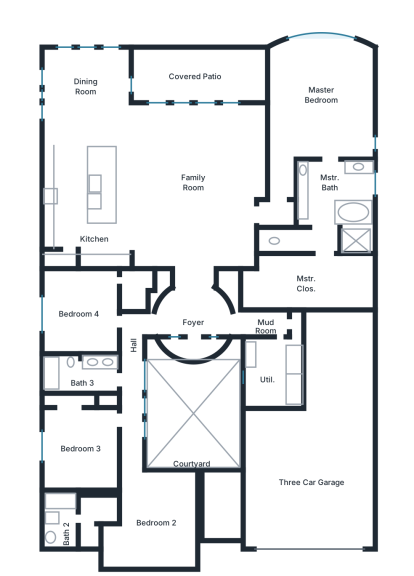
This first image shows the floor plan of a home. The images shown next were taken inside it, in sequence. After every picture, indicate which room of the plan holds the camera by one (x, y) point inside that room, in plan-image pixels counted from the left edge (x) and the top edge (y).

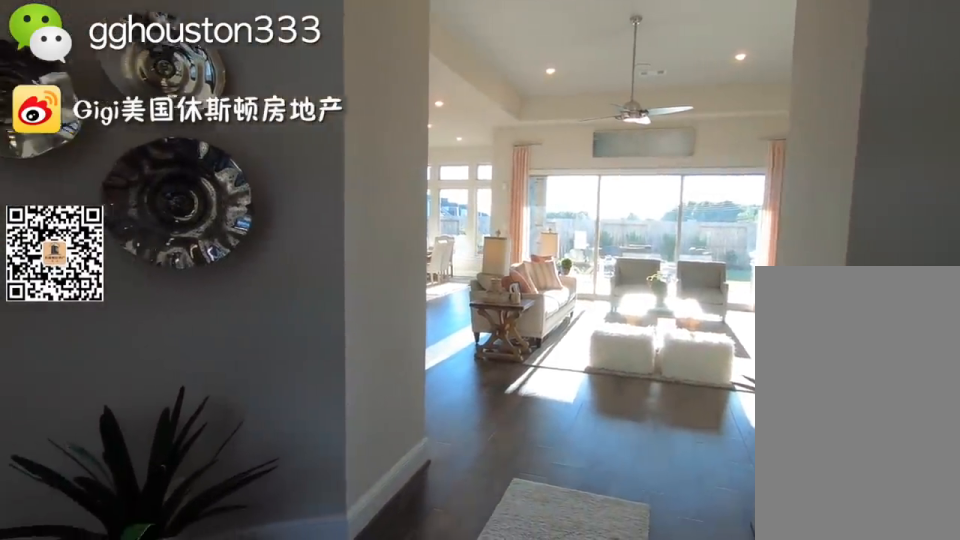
(194, 319)
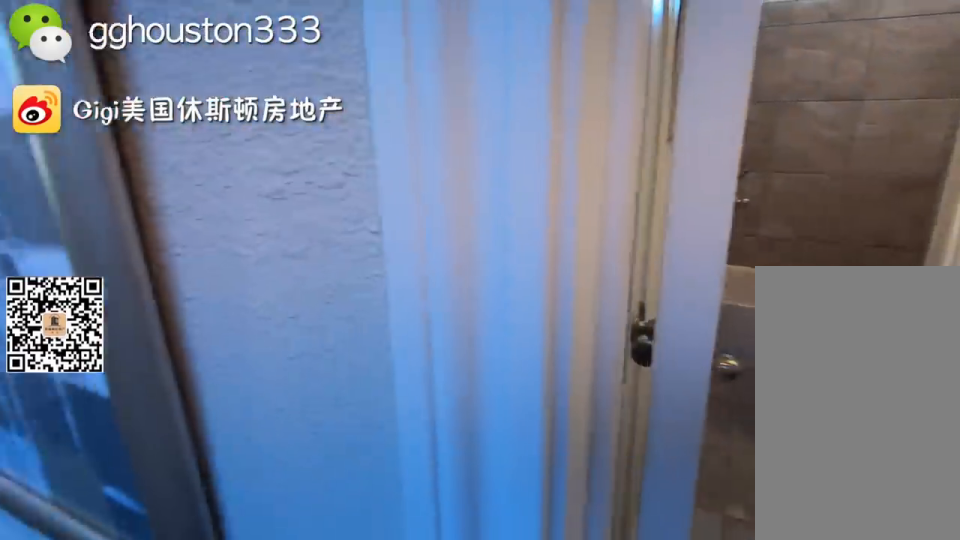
(77, 373)
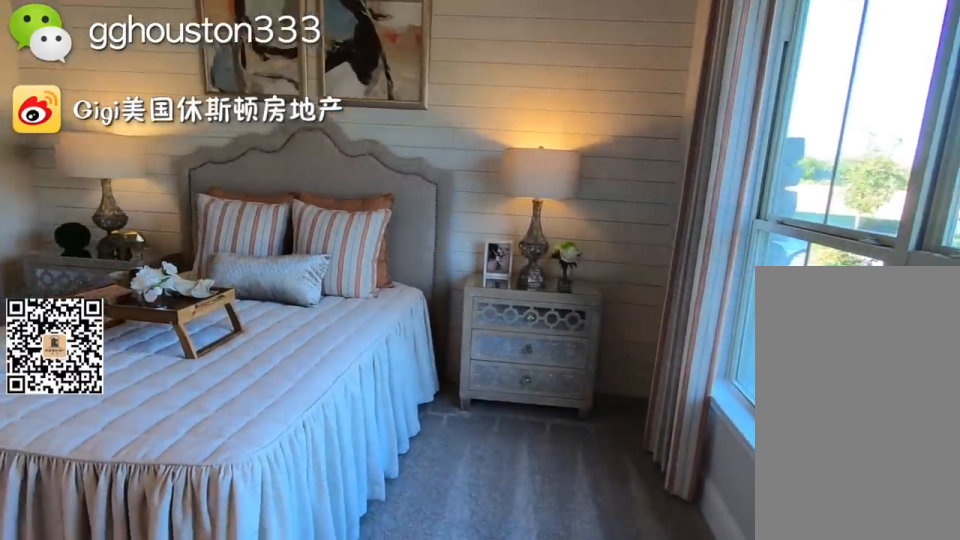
(152, 521)
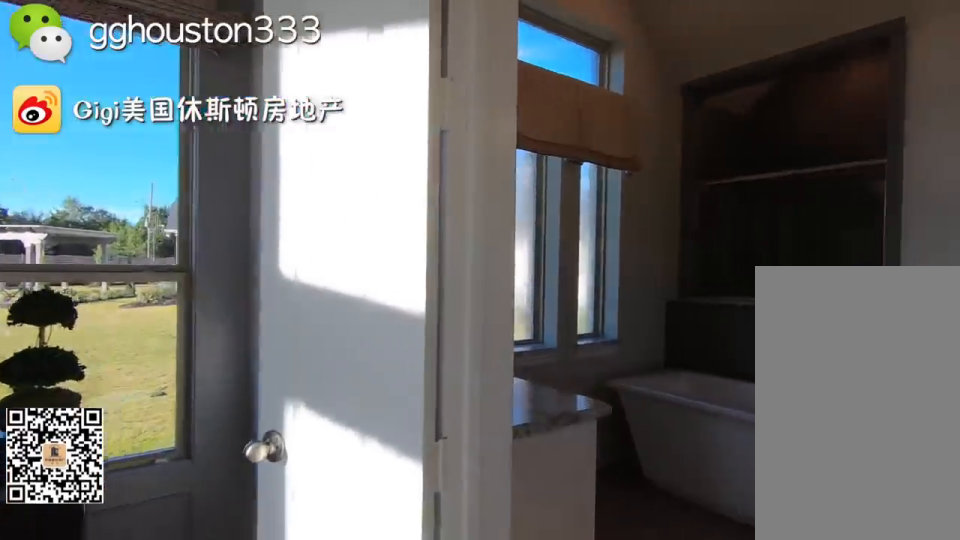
(322, 90)
